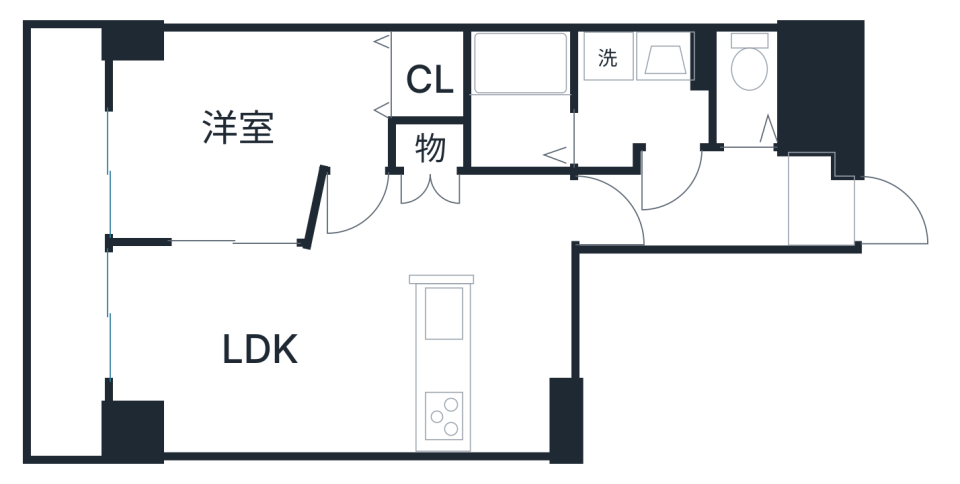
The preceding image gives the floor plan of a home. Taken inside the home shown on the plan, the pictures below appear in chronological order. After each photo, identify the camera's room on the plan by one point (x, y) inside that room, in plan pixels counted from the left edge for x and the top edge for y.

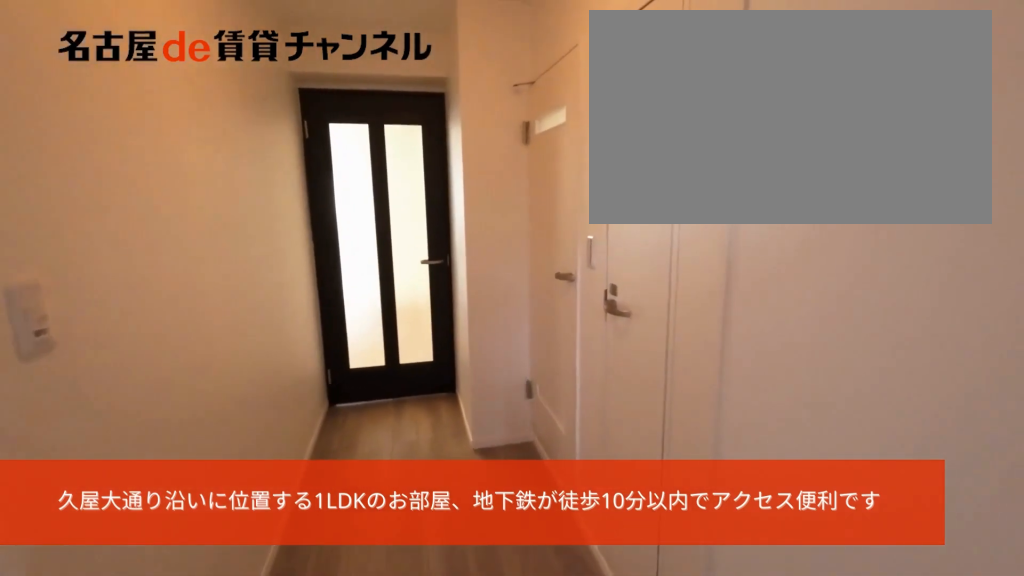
(824, 203)
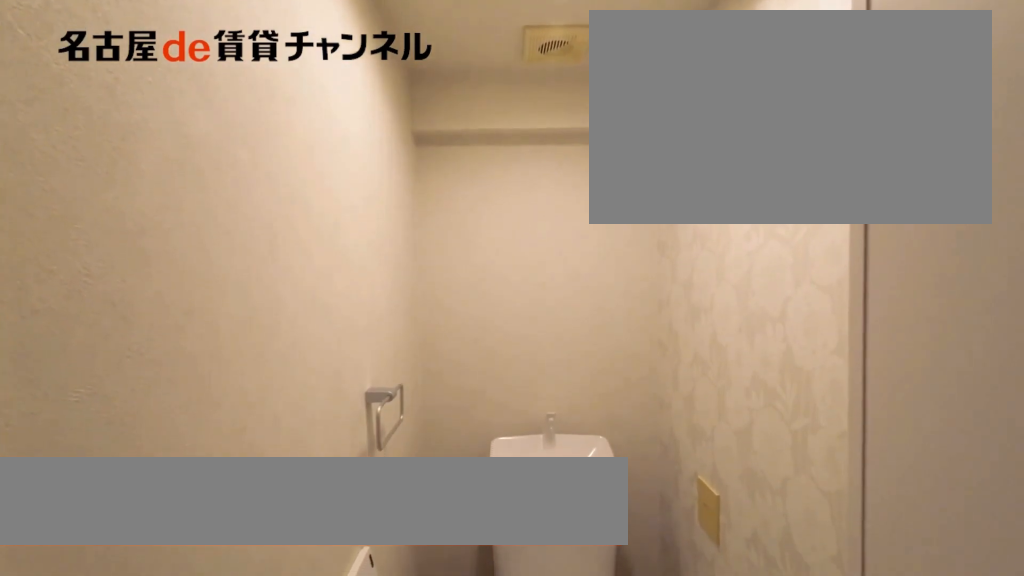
(748, 92)
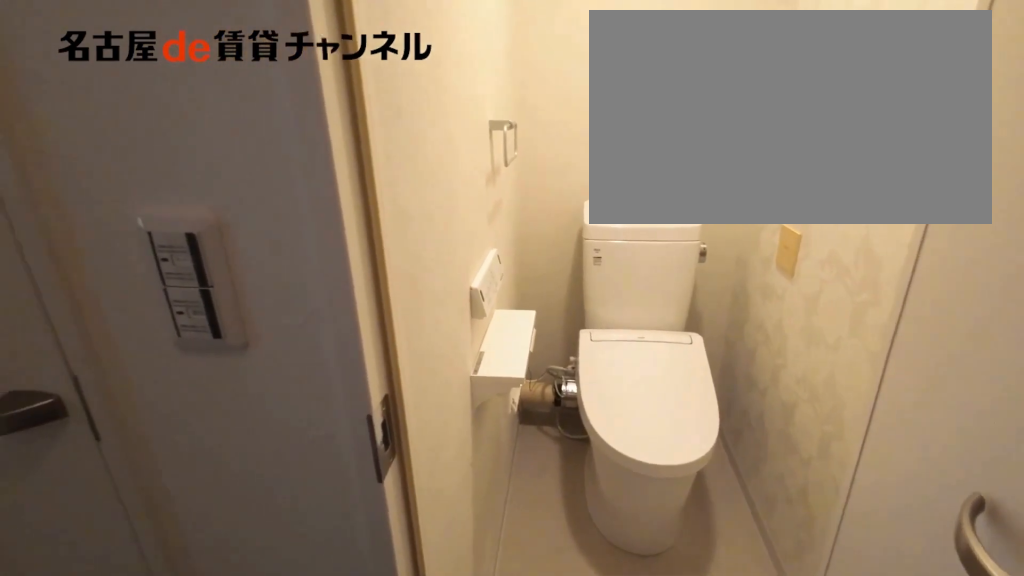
(748, 92)
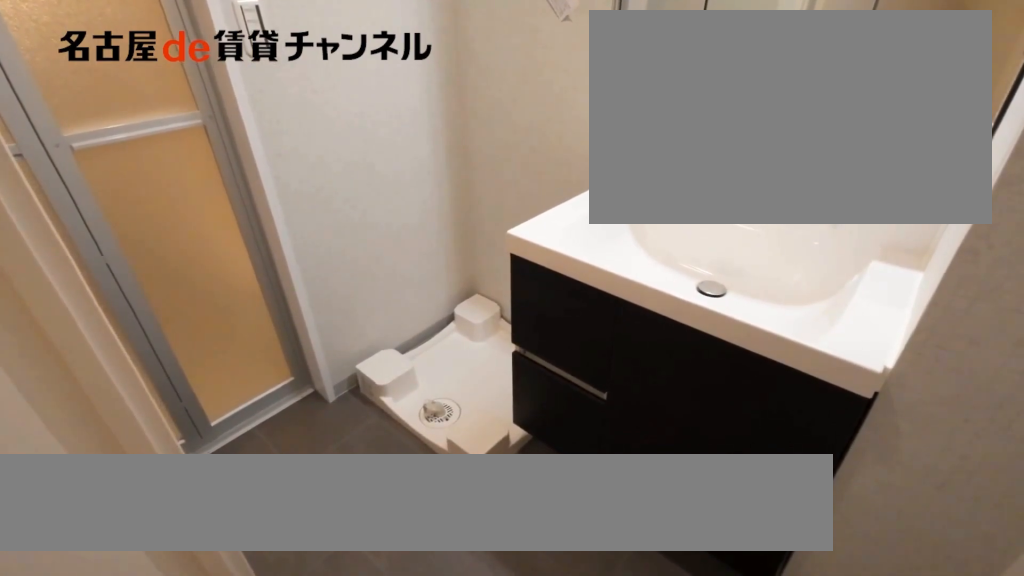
(642, 93)
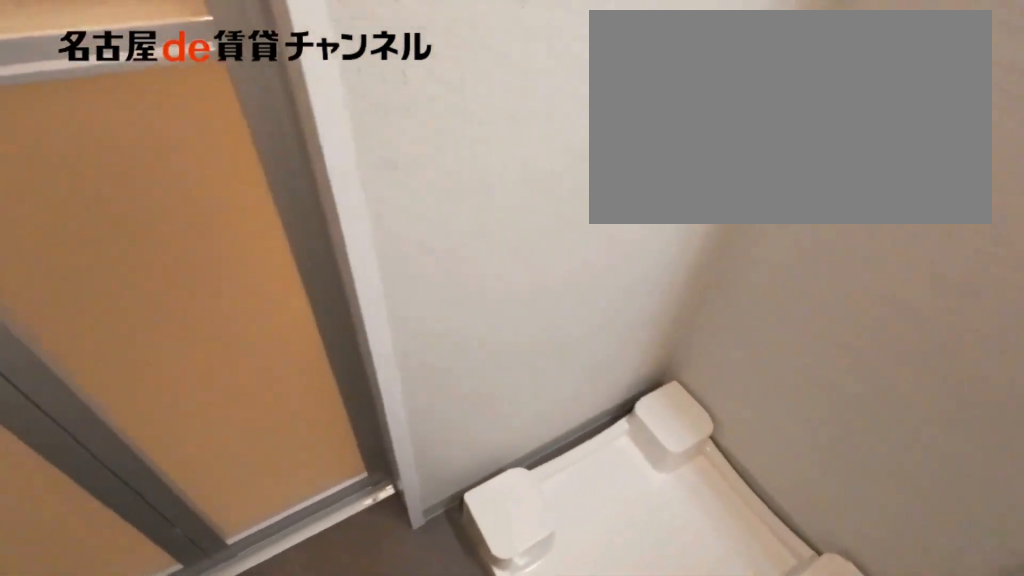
(642, 93)
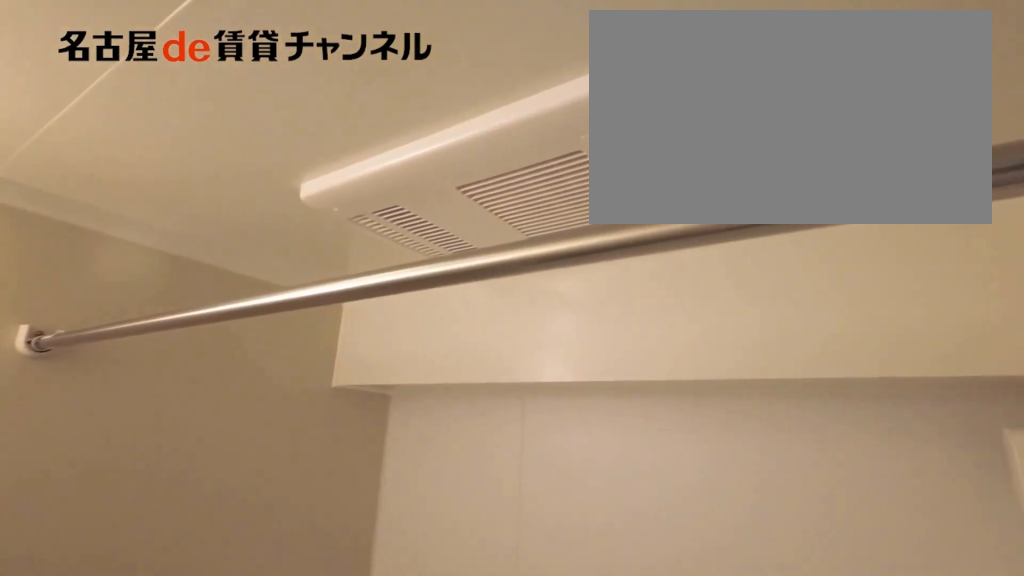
(517, 103)
